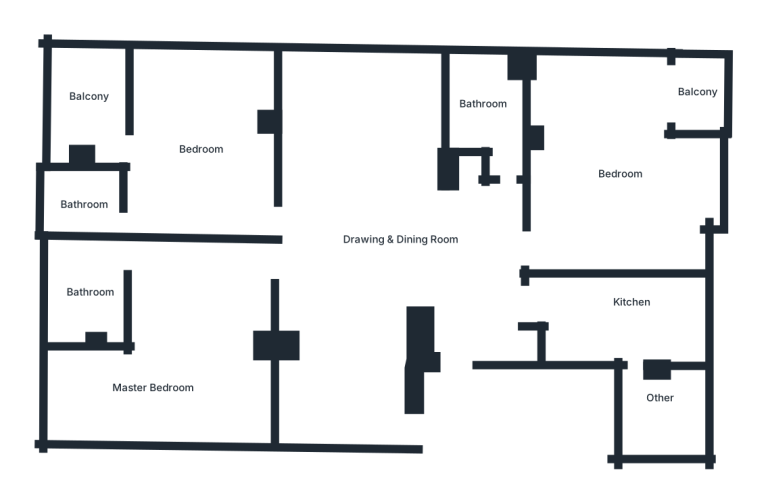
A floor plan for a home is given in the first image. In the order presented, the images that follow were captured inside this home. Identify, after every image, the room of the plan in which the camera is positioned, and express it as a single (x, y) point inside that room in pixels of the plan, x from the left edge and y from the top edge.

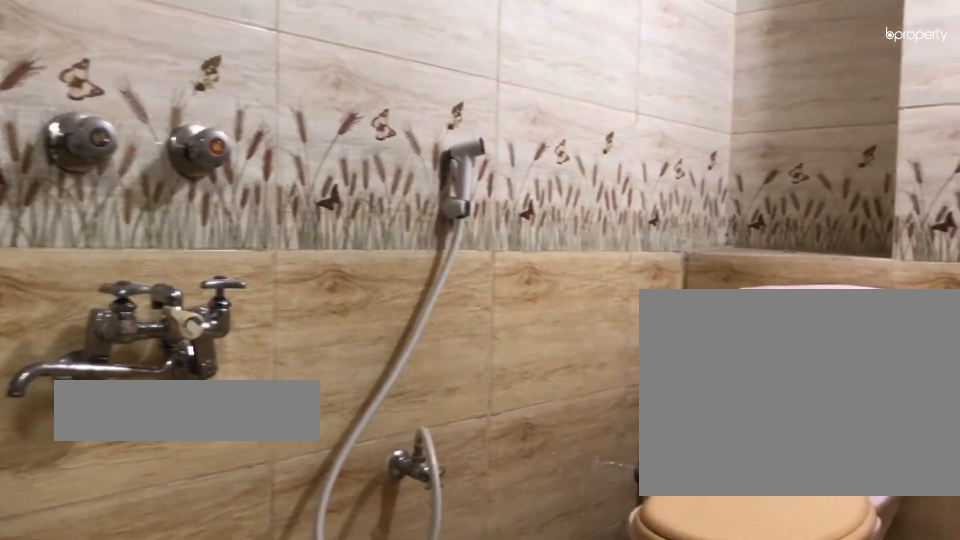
(83, 198)
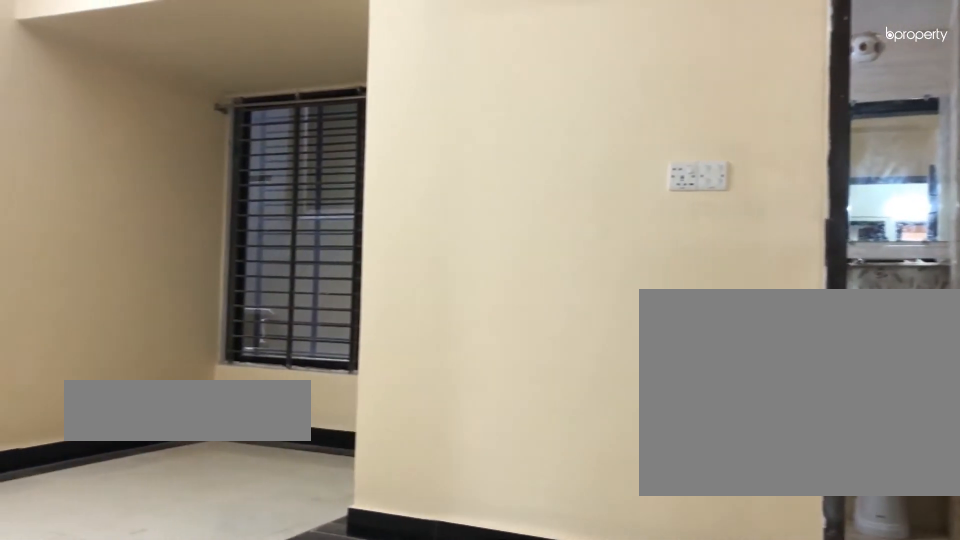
(180, 340)
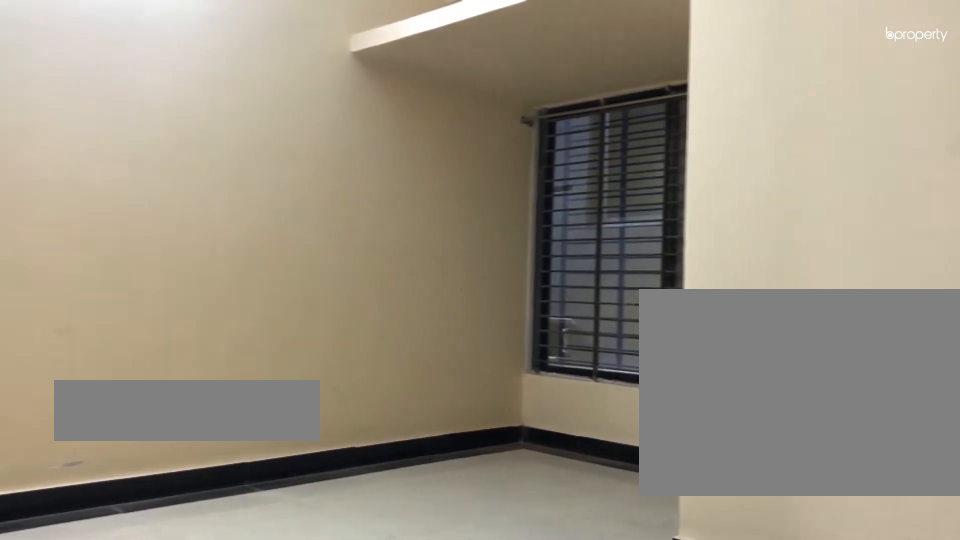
(180, 340)
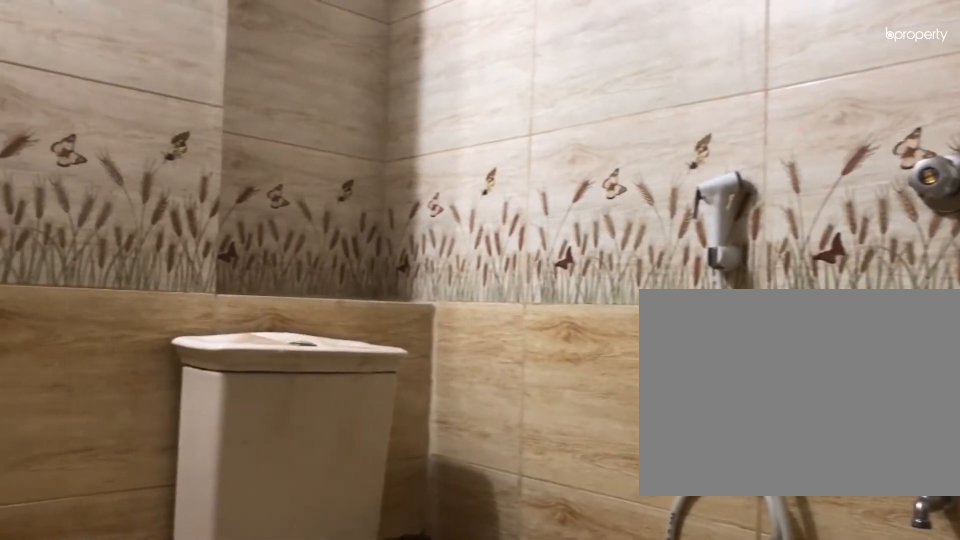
(101, 309)
